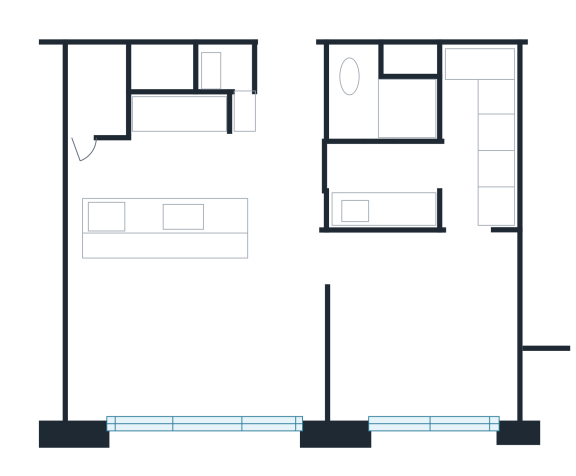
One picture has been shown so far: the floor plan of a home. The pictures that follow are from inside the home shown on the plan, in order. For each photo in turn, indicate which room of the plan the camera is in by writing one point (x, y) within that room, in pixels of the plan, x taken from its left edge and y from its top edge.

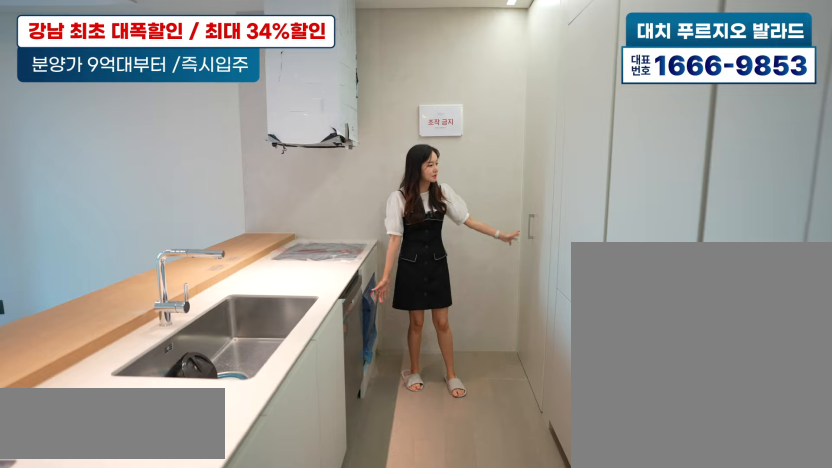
(170, 158)
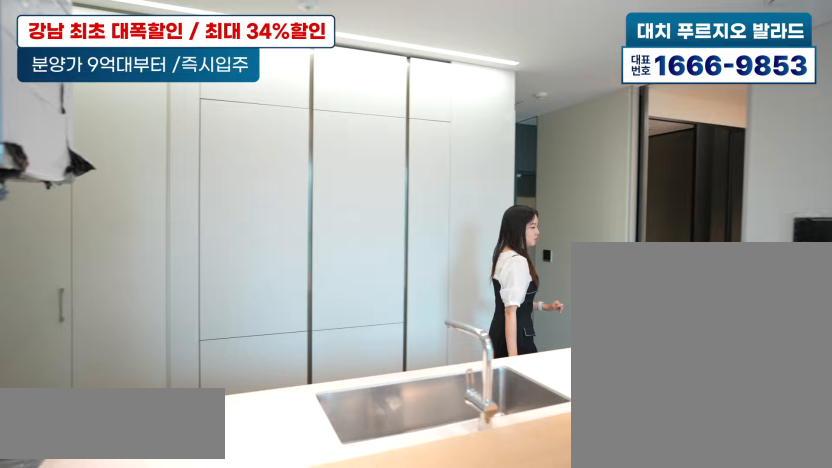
(170, 157)
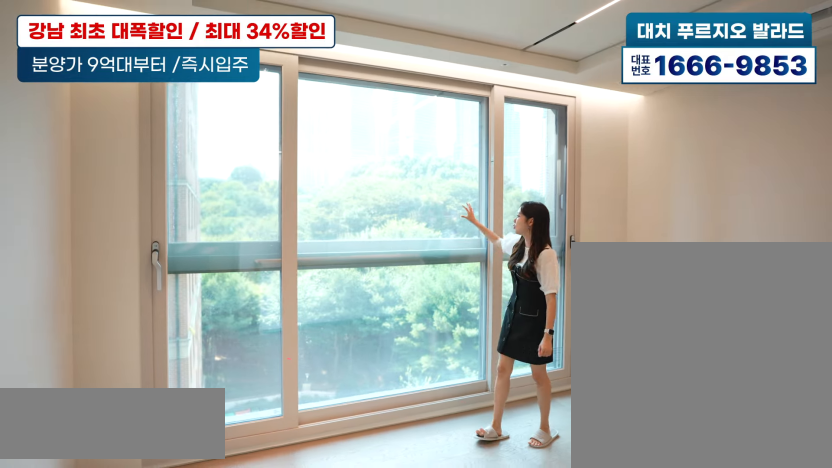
(189, 341)
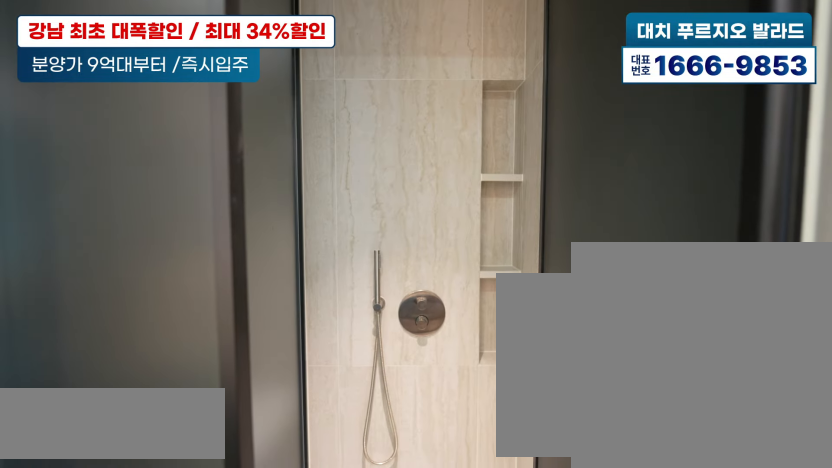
(436, 148)
